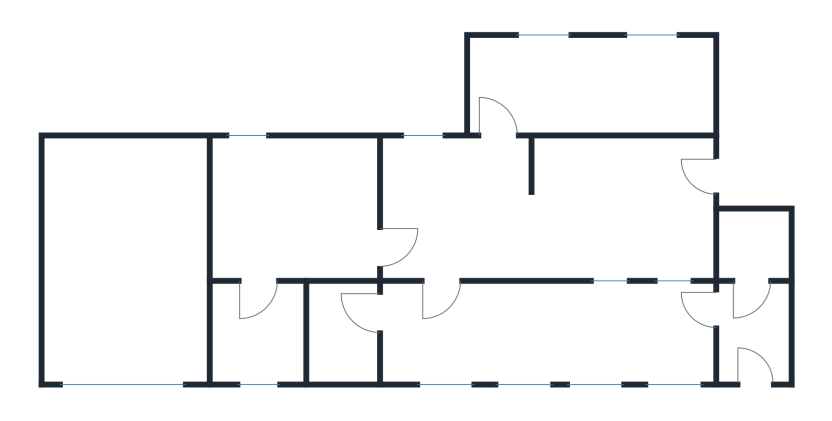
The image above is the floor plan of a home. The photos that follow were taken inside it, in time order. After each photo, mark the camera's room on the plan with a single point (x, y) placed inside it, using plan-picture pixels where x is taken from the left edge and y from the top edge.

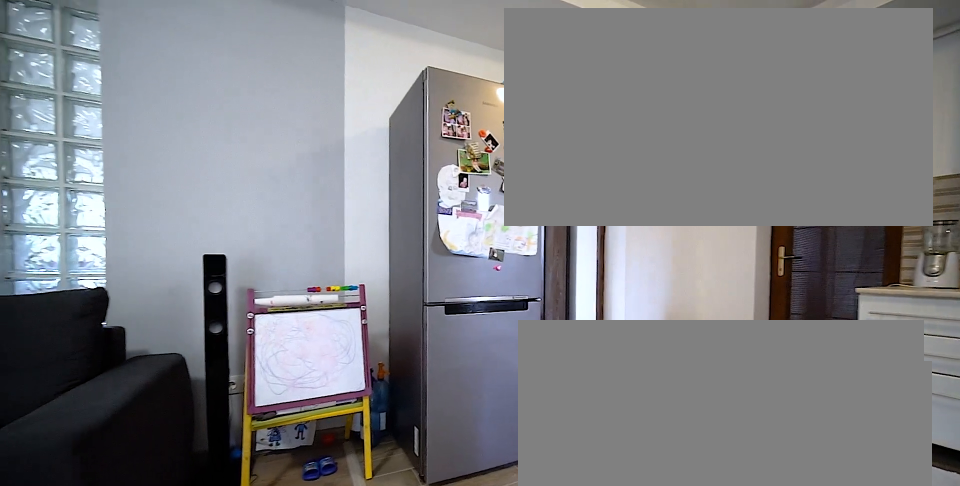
(541, 230)
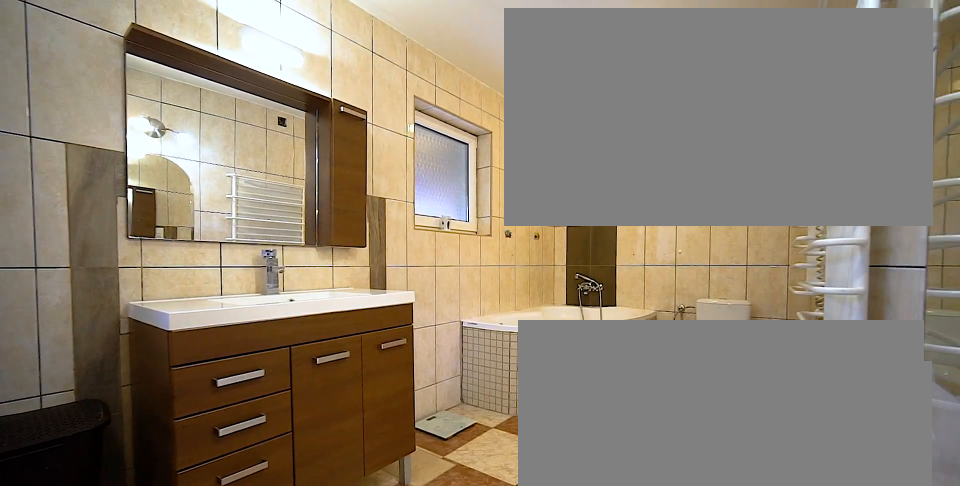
(593, 86)
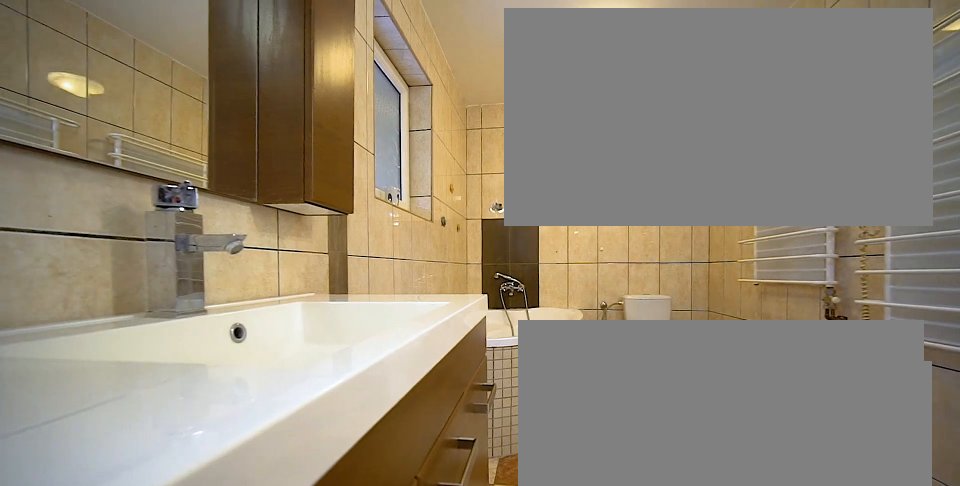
(593, 86)
